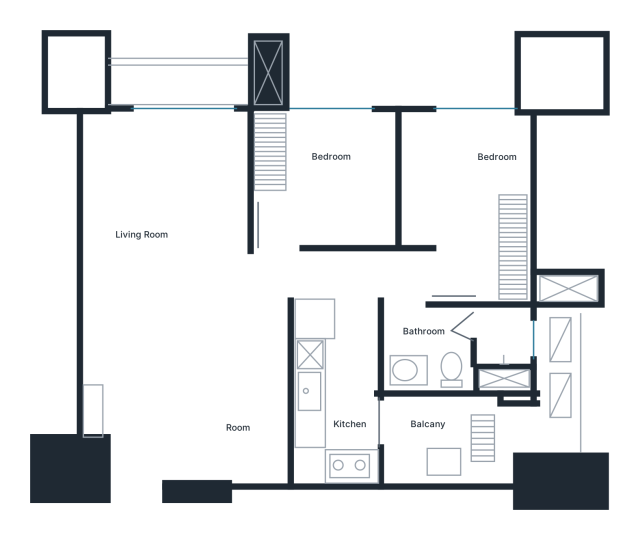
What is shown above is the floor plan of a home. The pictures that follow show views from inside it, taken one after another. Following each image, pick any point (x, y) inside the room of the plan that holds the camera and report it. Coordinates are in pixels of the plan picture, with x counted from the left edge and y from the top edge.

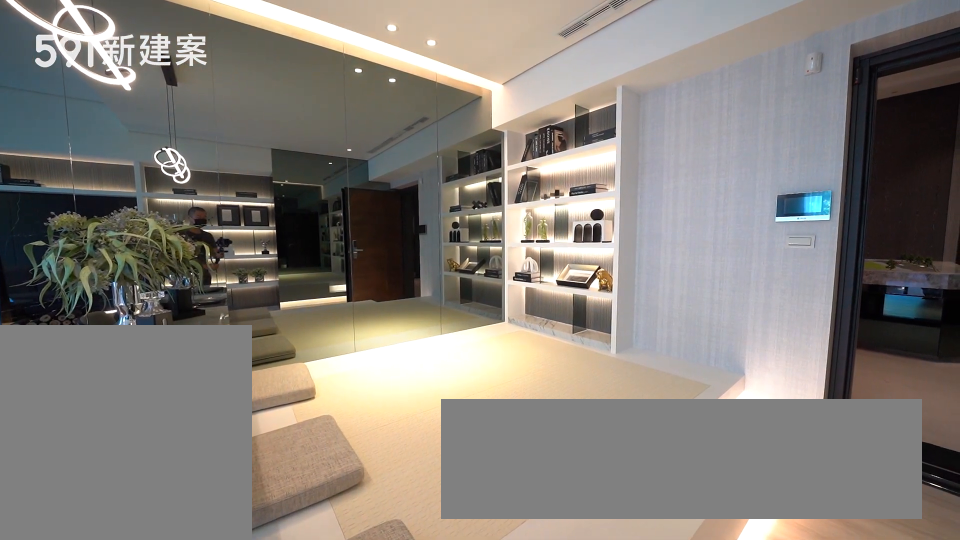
(234, 425)
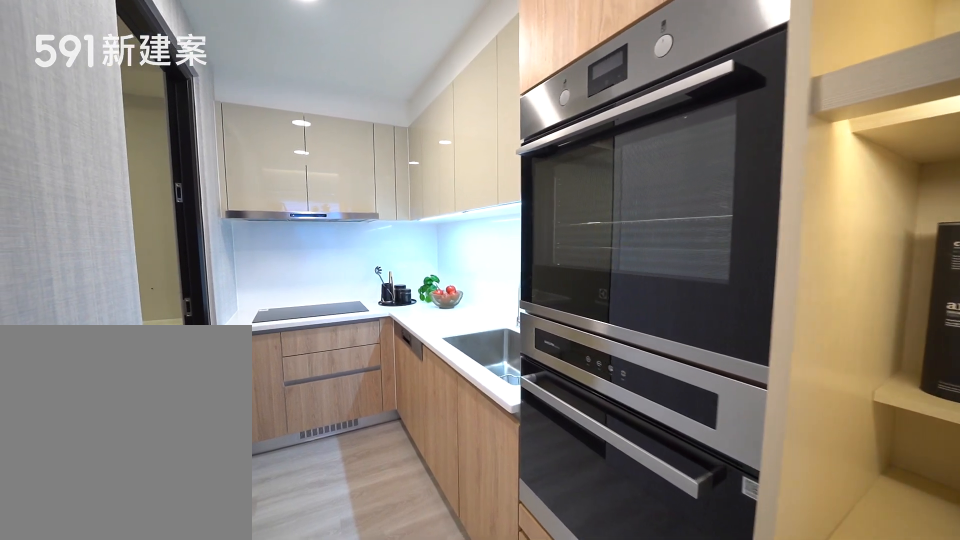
(337, 391)
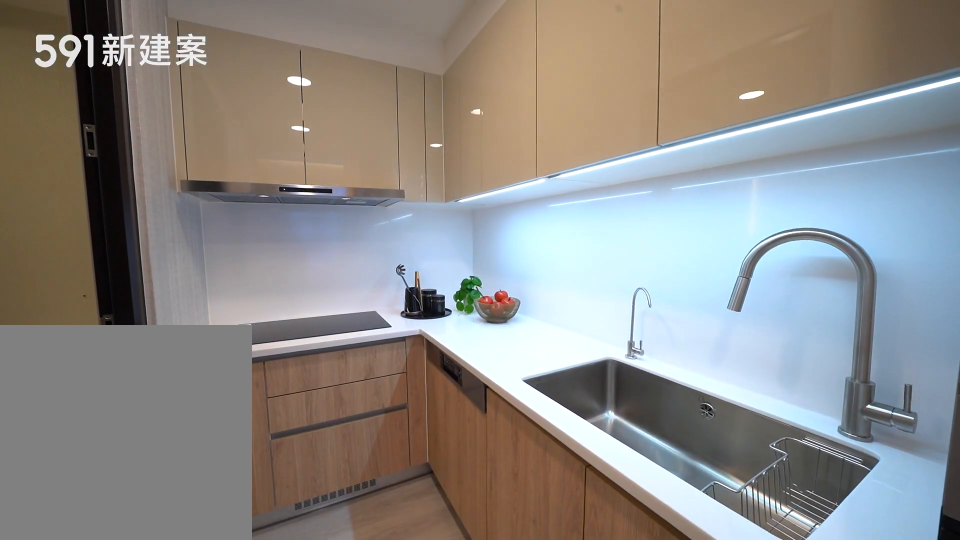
(337, 391)
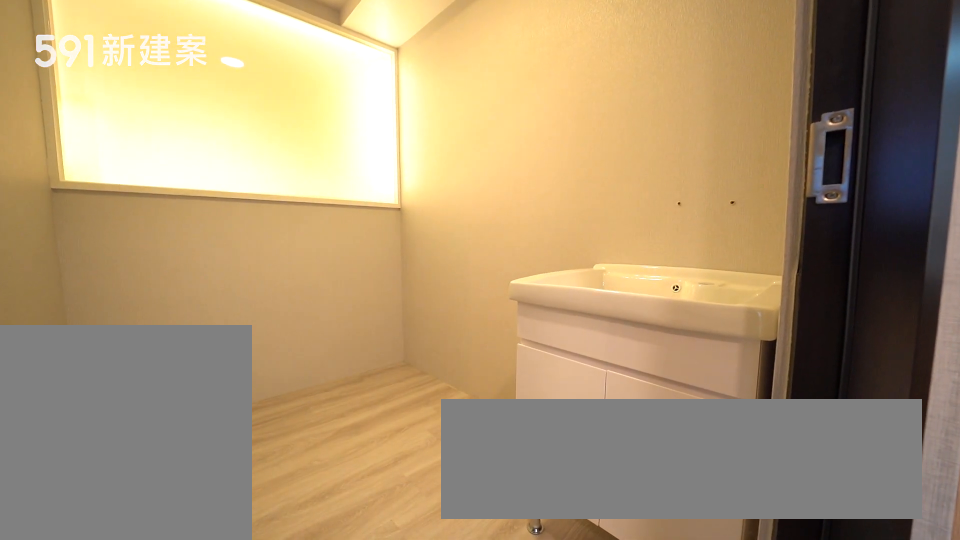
(454, 442)
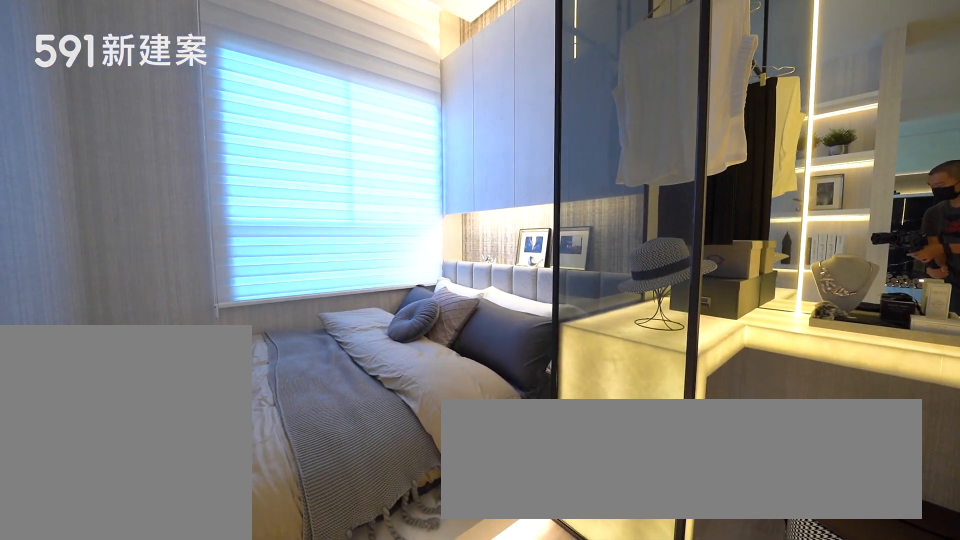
(471, 204)
